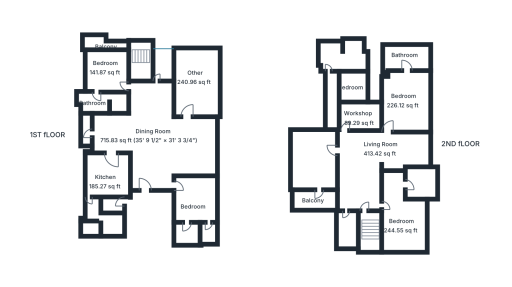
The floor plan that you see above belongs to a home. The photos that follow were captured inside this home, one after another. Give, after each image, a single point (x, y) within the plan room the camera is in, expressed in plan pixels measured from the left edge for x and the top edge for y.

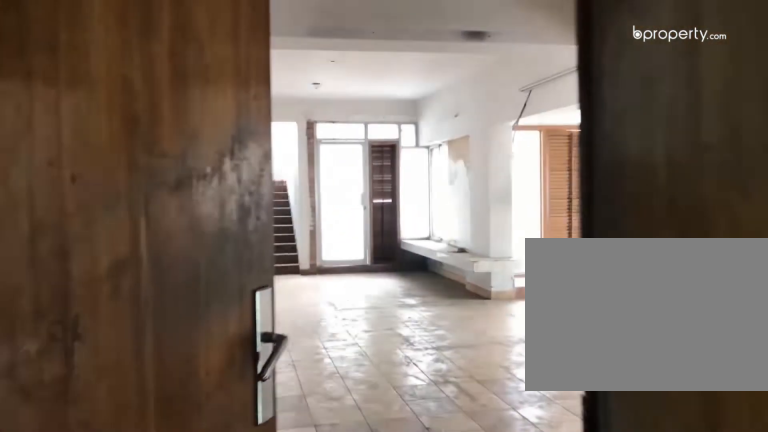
(145, 172)
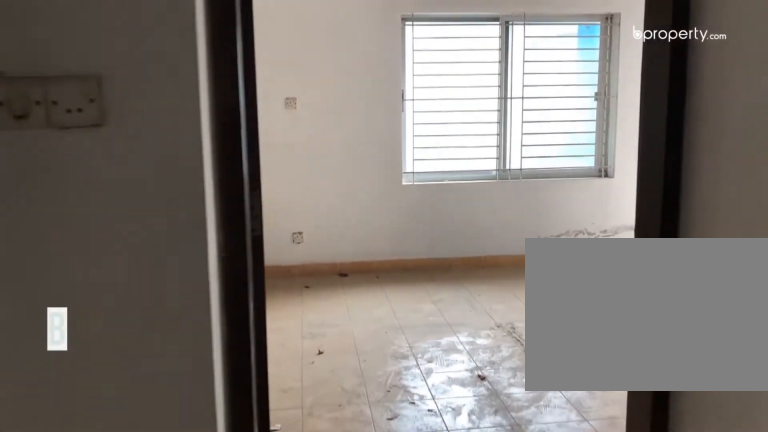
(190, 195)
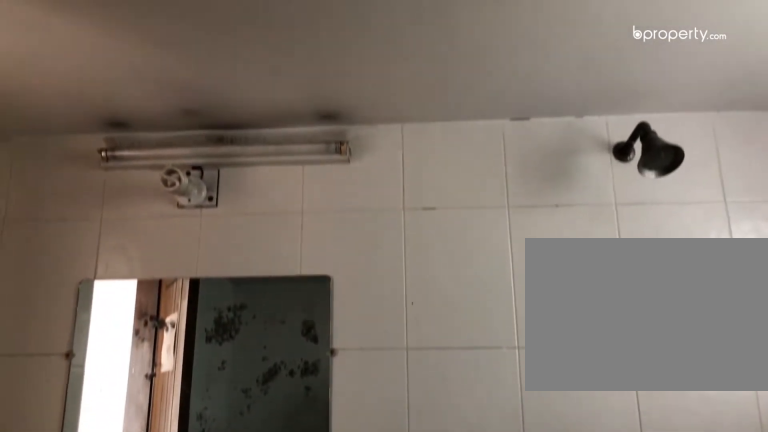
(188, 235)
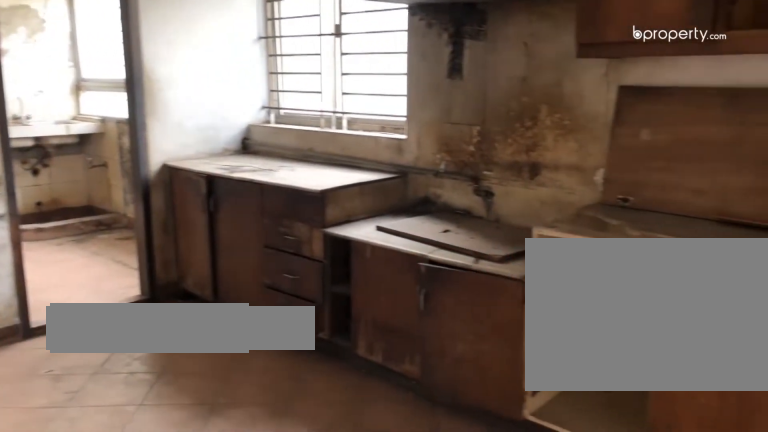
(108, 178)
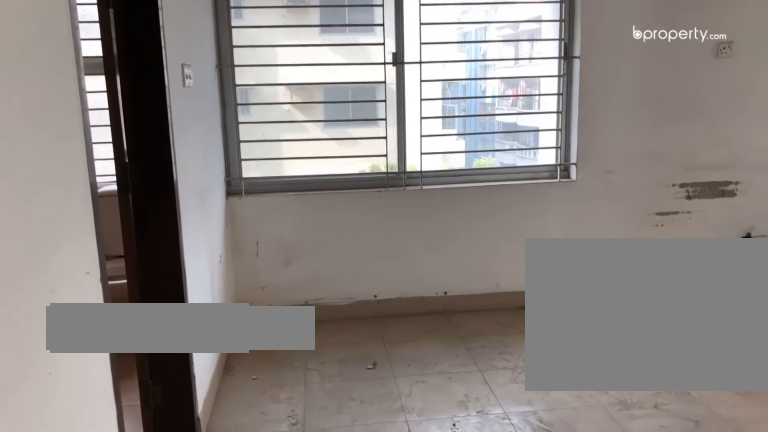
(106, 71)
